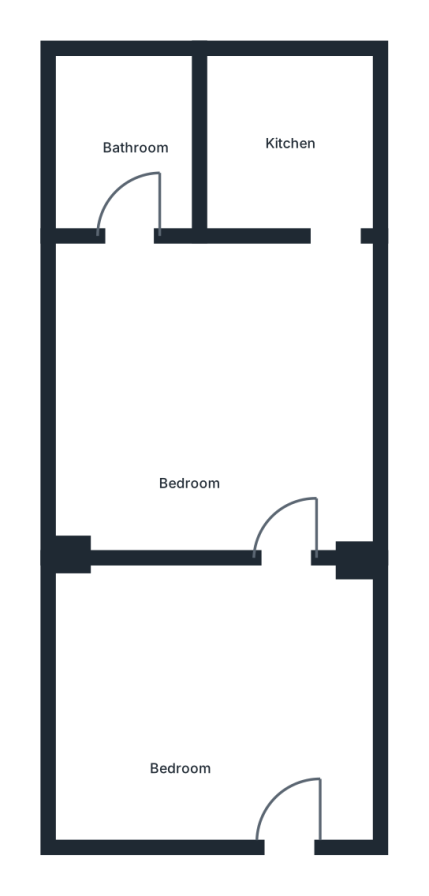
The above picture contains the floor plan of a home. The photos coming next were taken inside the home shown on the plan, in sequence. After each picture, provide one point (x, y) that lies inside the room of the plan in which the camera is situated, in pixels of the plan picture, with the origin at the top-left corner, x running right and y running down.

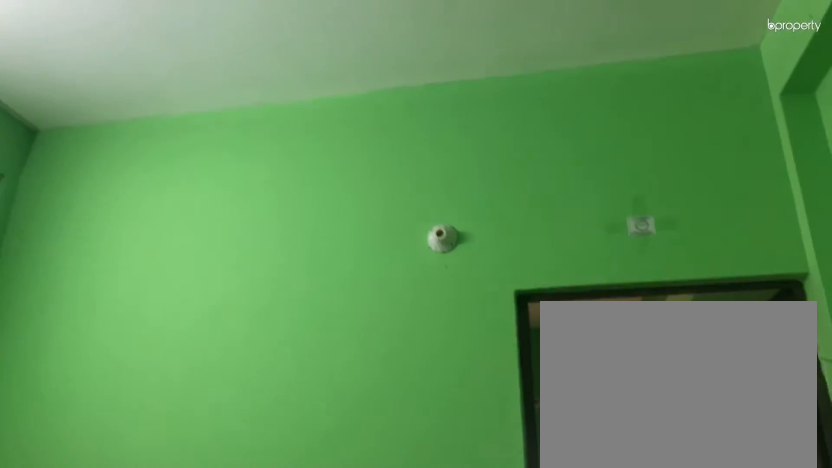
(168, 684)
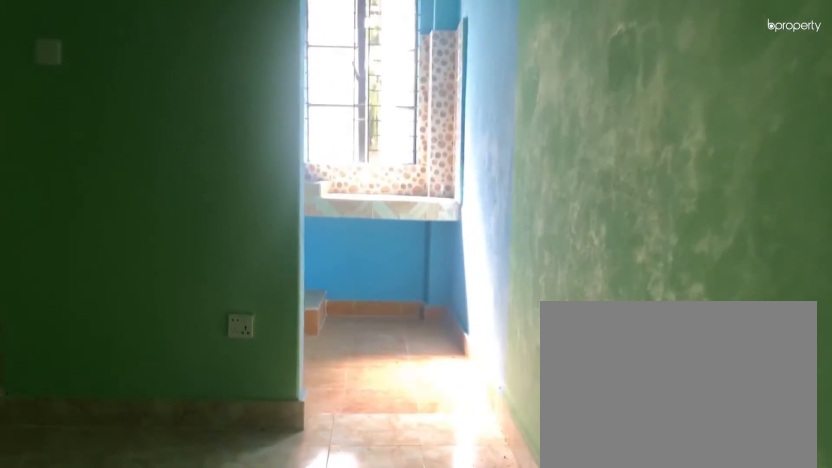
(204, 366)
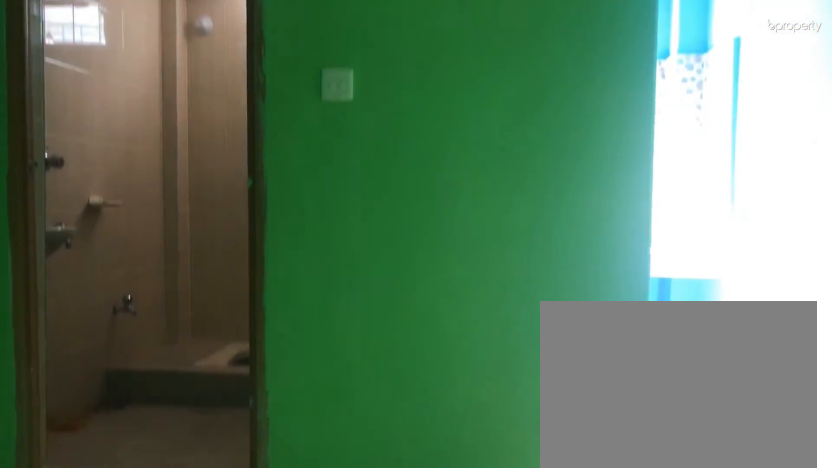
(204, 369)
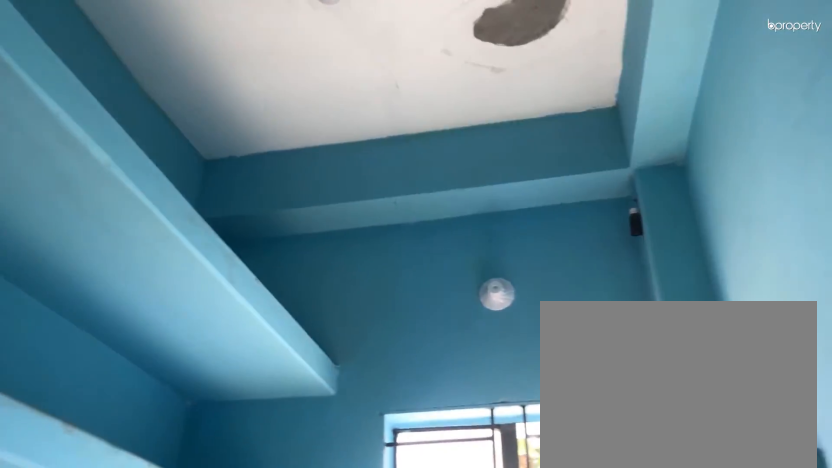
(294, 156)
